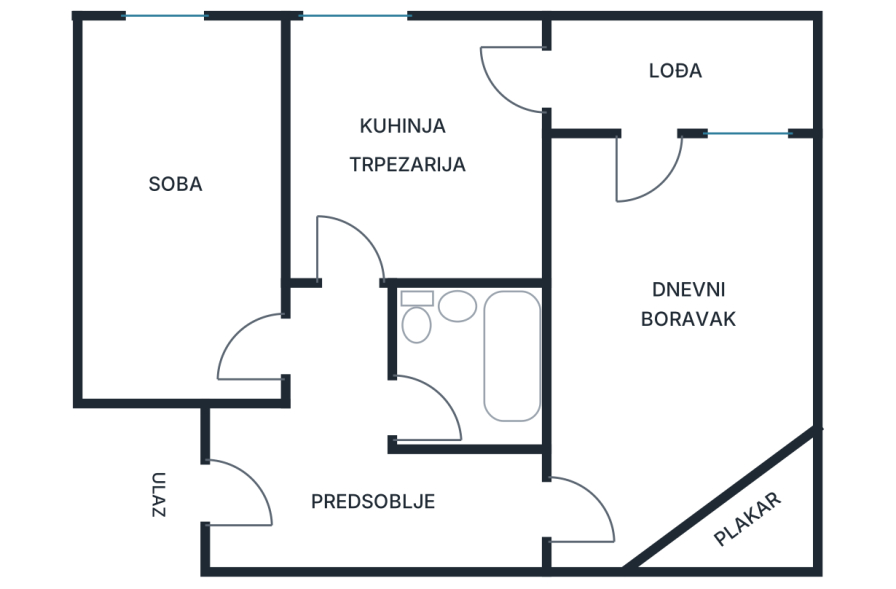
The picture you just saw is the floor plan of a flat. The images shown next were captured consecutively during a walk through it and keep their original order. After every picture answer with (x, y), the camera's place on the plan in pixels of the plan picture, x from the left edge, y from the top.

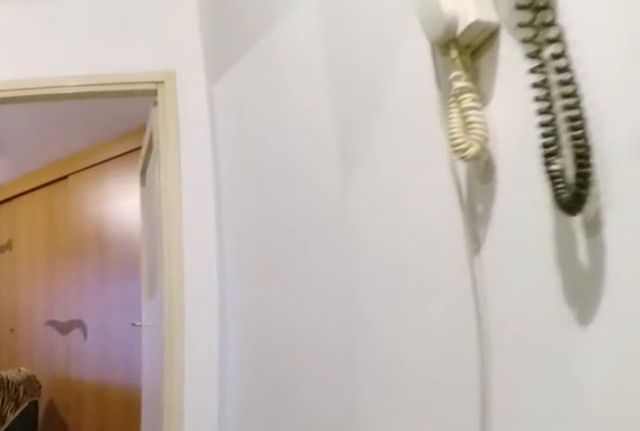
(320, 505)
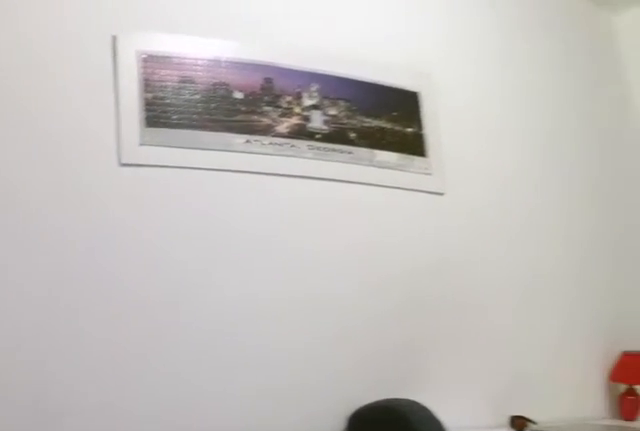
(243, 331)
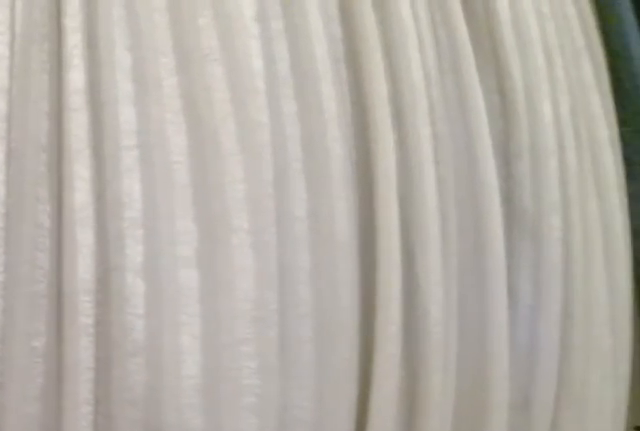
(170, 100)
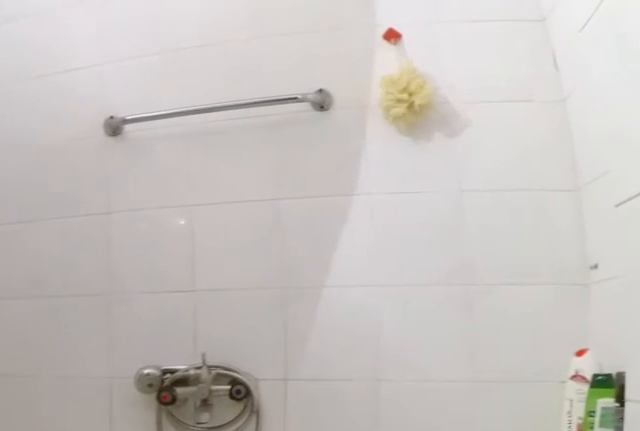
(416, 395)
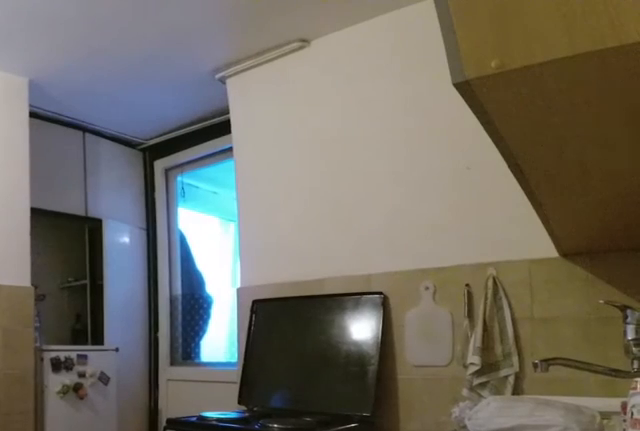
(320, 250)
